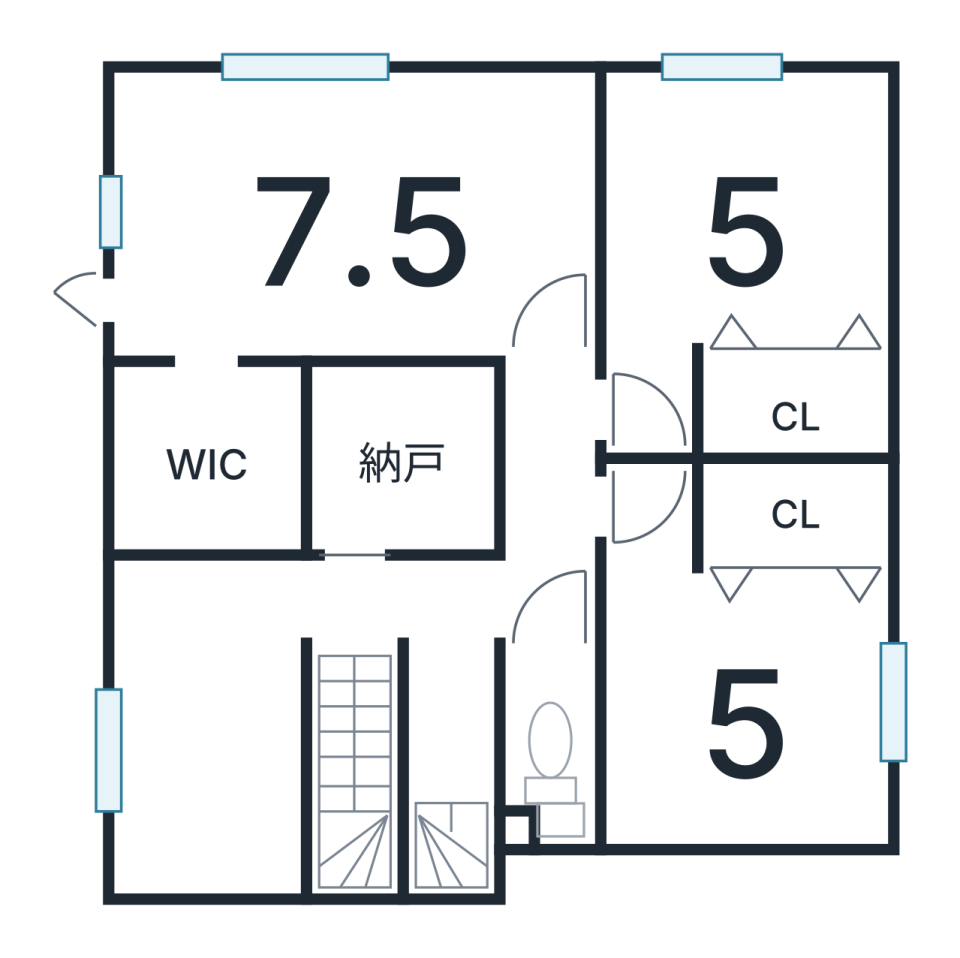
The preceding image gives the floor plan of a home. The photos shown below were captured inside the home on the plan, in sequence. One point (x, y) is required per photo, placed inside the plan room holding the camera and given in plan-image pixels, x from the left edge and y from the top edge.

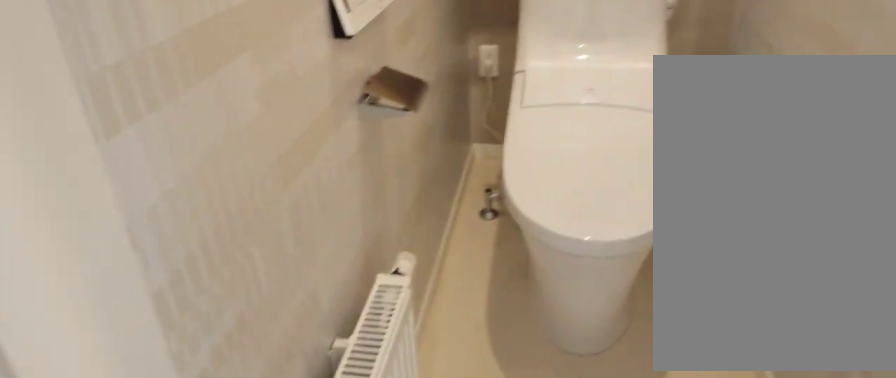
(542, 758)
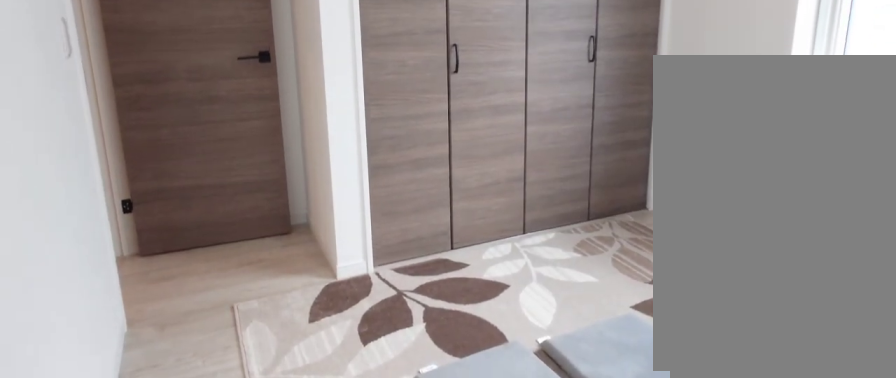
(740, 725)
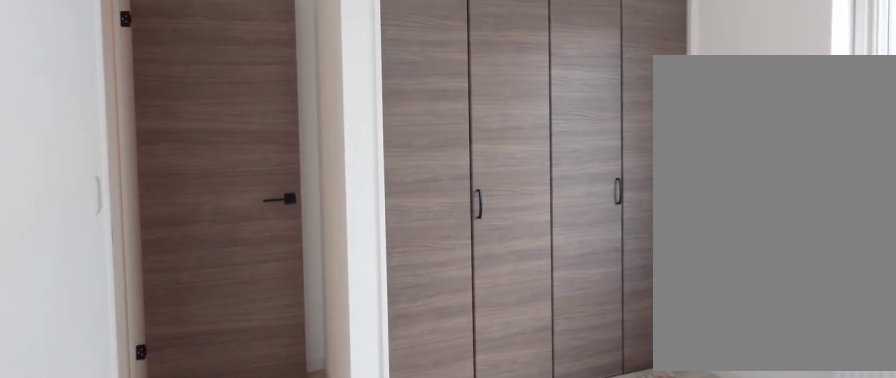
(740, 725)
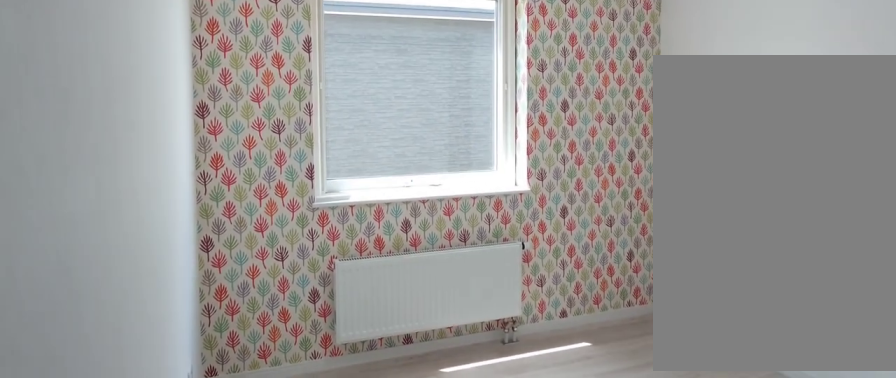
(737, 238)
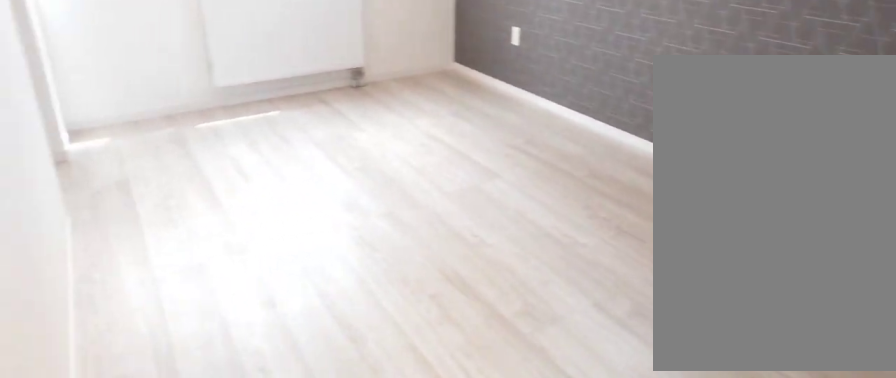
(343, 226)
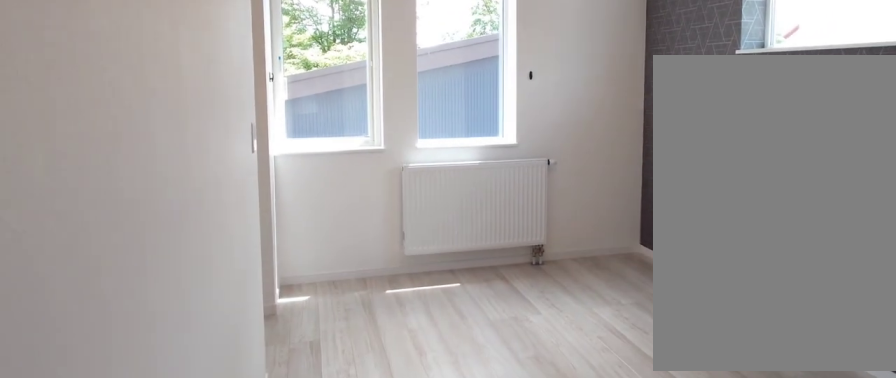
(343, 226)
